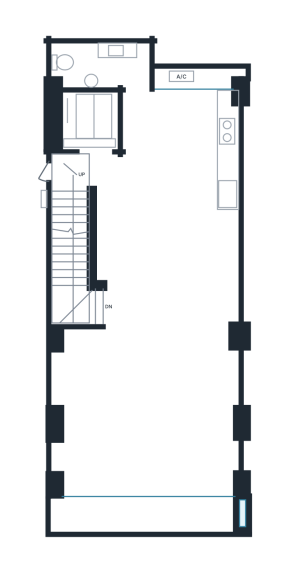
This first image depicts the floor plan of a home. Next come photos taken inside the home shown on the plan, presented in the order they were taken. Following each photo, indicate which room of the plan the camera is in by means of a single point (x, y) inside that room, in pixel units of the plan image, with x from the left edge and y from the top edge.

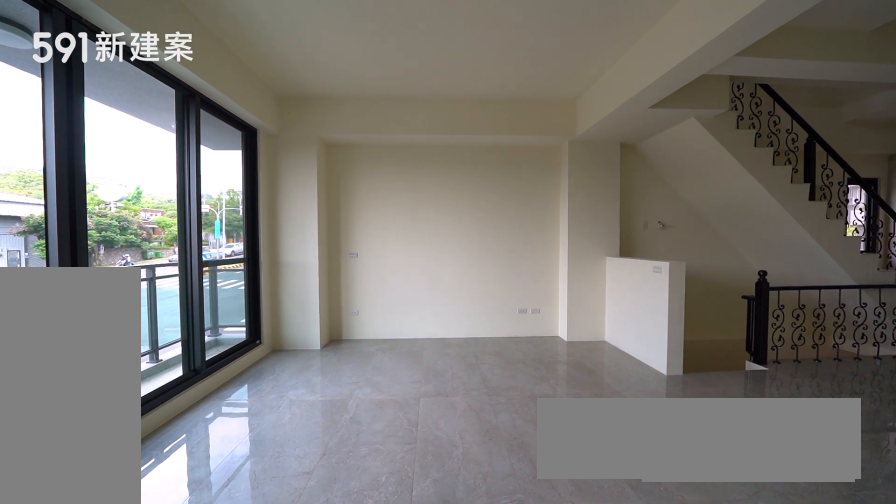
(145, 411)
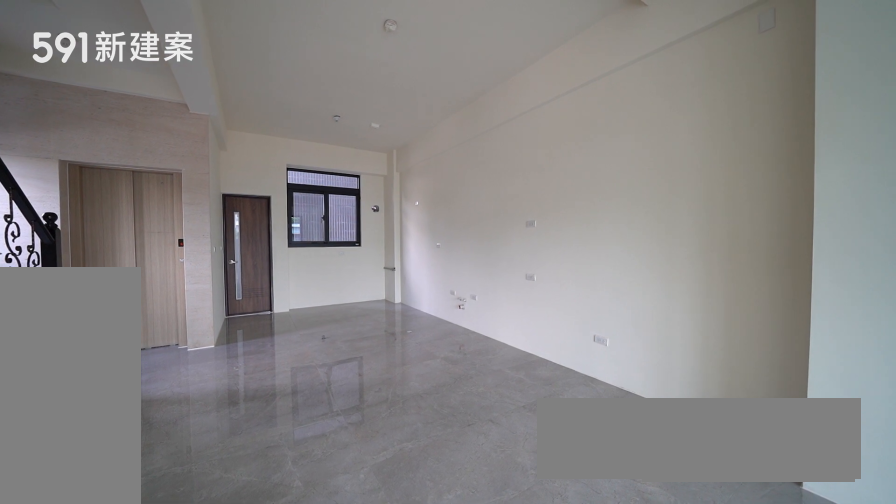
(192, 293)
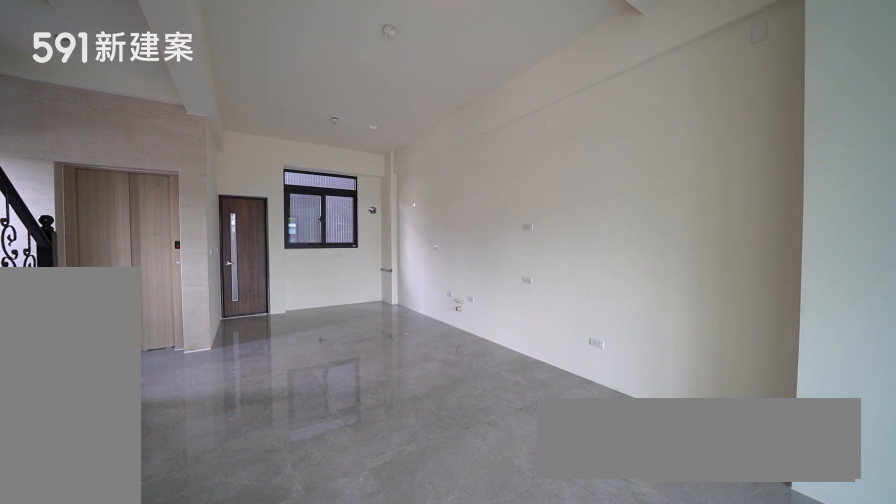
(192, 293)
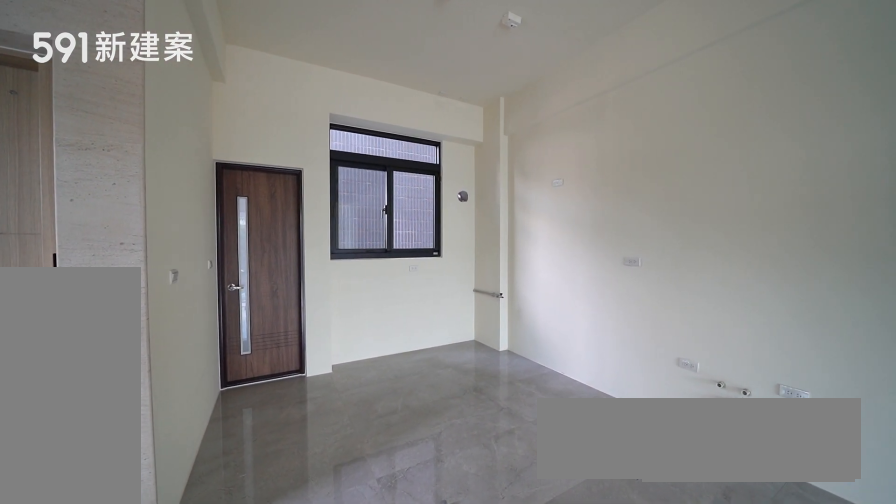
(200, 154)
